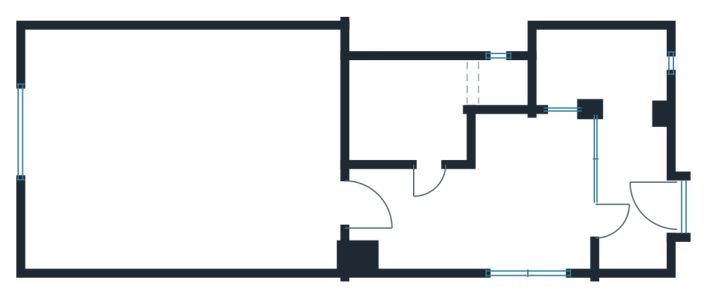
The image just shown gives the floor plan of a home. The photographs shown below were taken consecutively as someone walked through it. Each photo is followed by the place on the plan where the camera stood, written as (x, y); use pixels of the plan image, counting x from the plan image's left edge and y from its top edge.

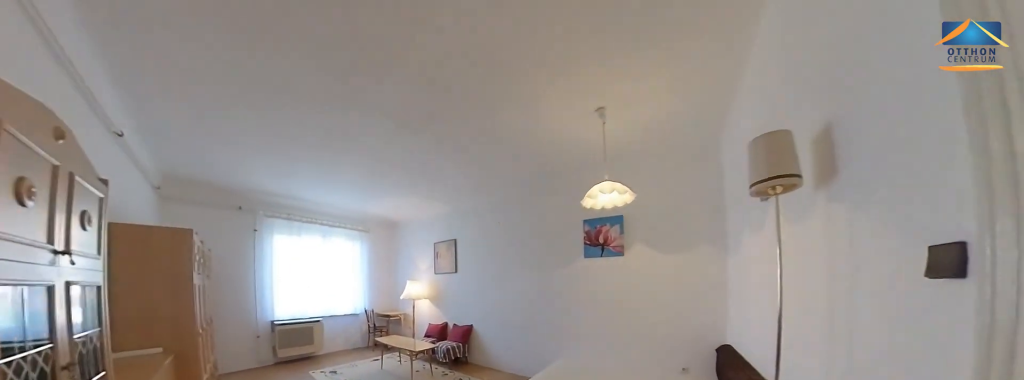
(295, 212)
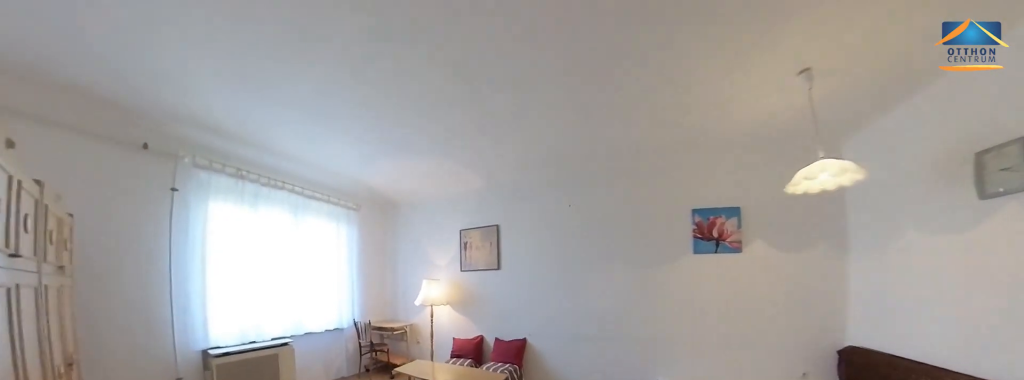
(200, 216)
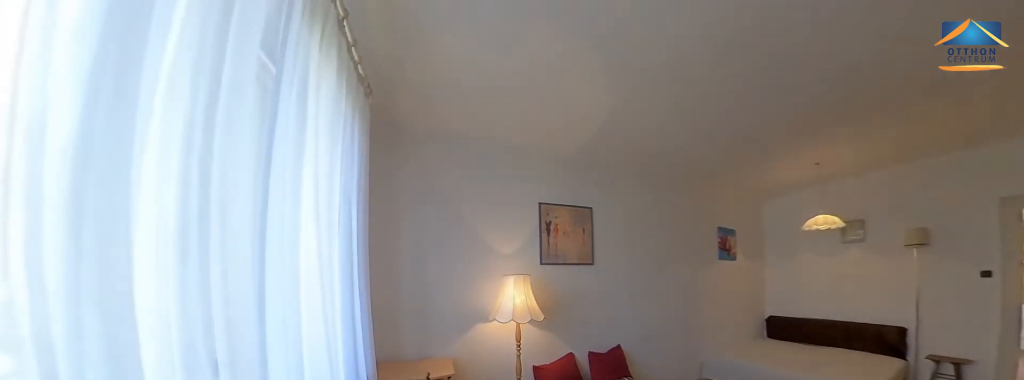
(64, 183)
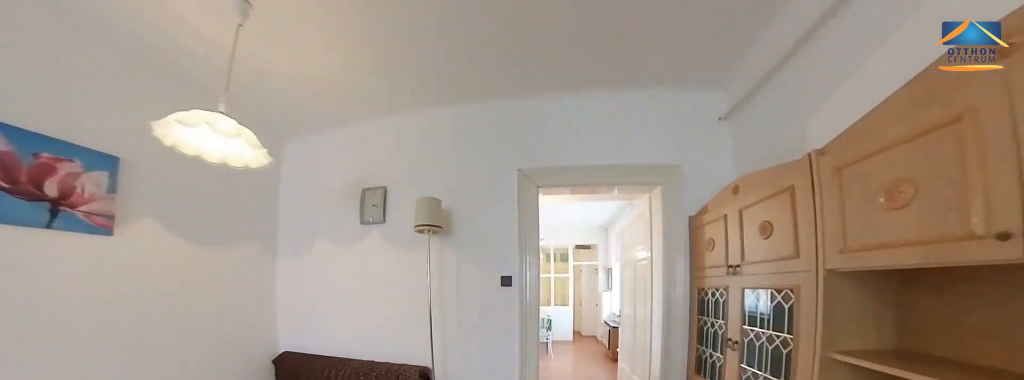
(246, 153)
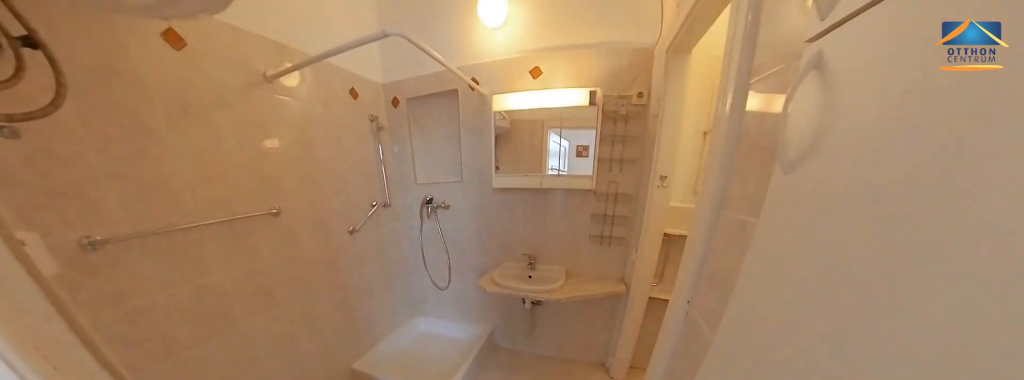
(433, 175)
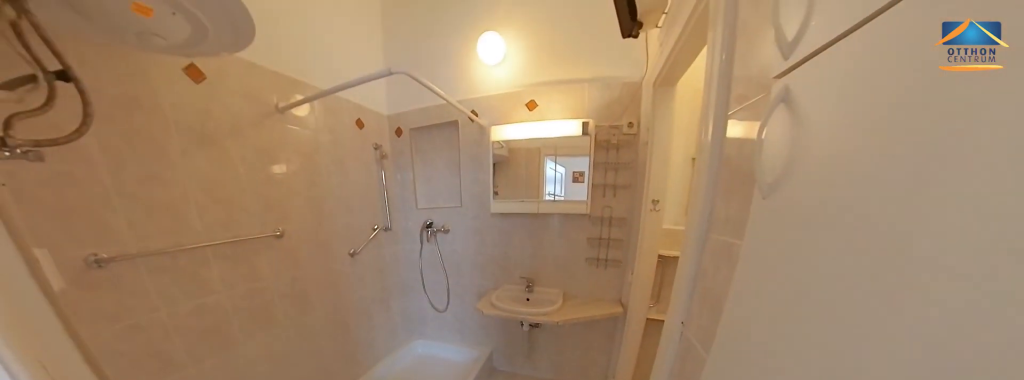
(433, 154)
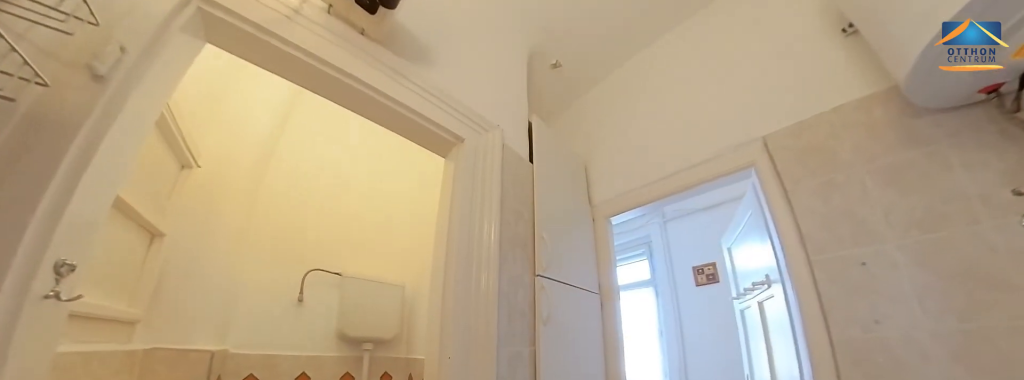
(433, 113)
